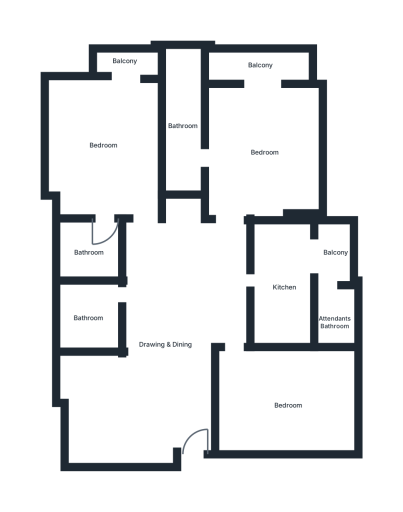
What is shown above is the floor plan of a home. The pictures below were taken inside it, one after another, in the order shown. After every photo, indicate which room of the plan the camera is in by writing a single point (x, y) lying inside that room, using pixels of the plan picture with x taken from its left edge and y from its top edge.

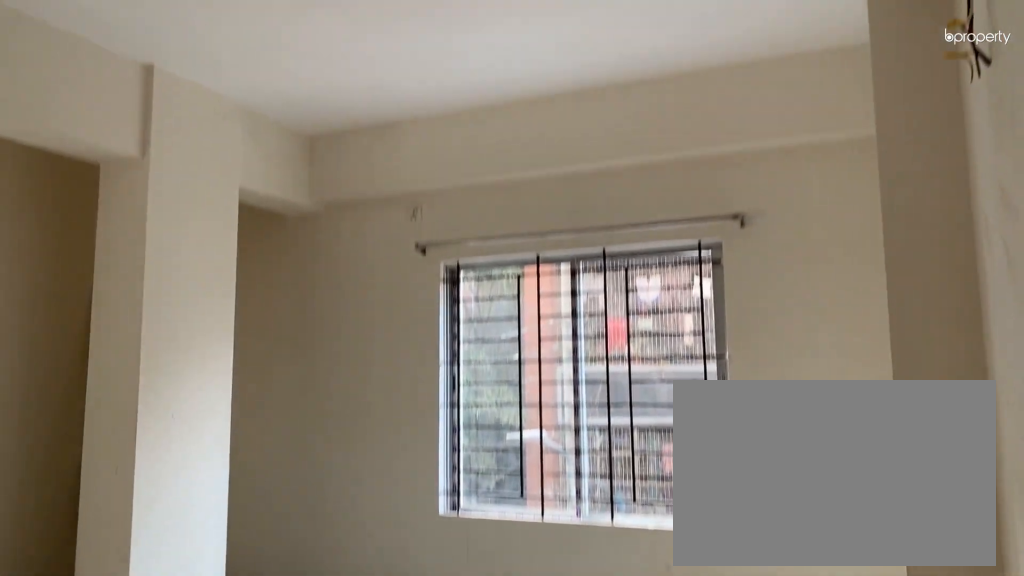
(263, 153)
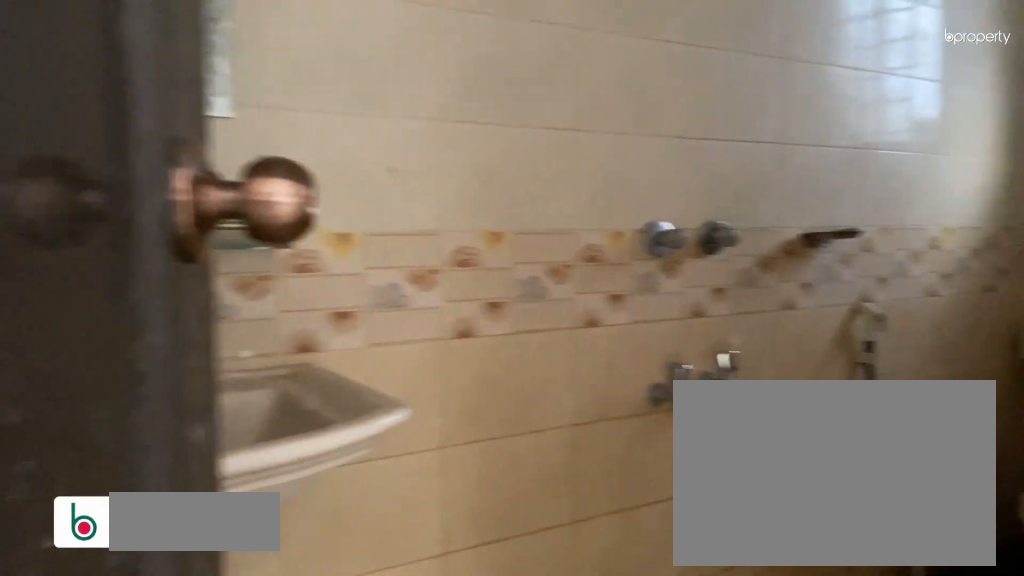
(181, 126)
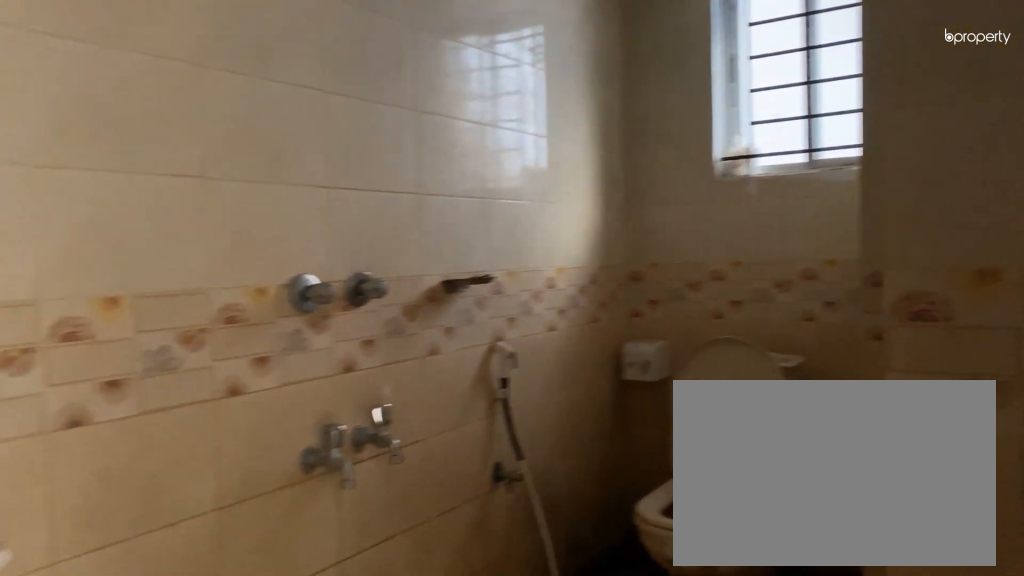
(181, 126)
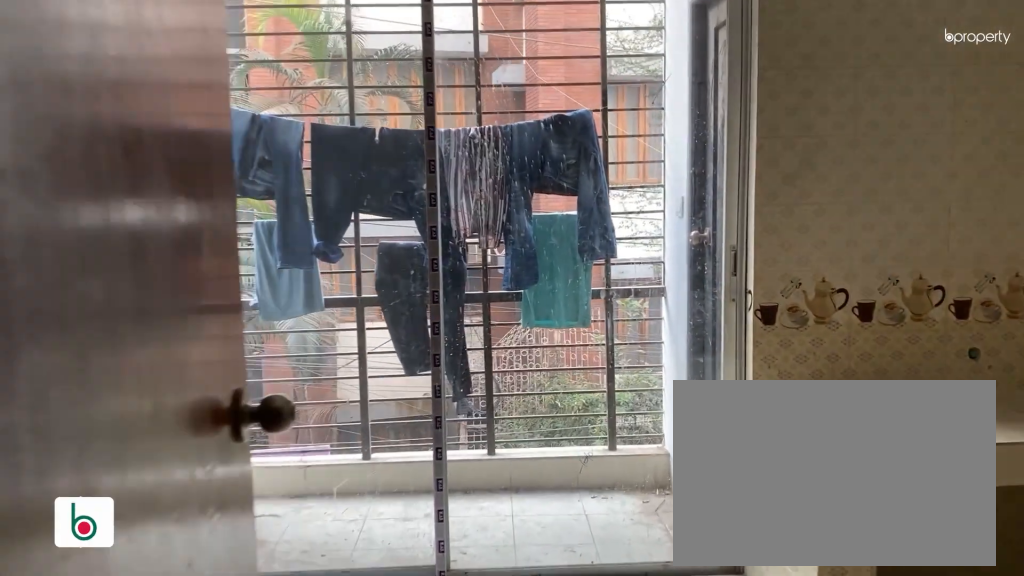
(284, 287)
